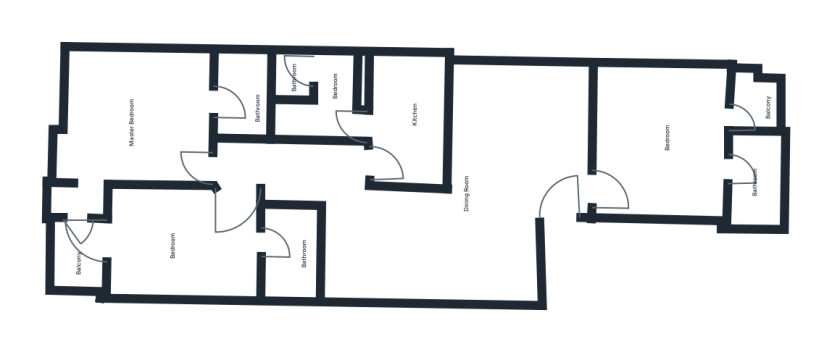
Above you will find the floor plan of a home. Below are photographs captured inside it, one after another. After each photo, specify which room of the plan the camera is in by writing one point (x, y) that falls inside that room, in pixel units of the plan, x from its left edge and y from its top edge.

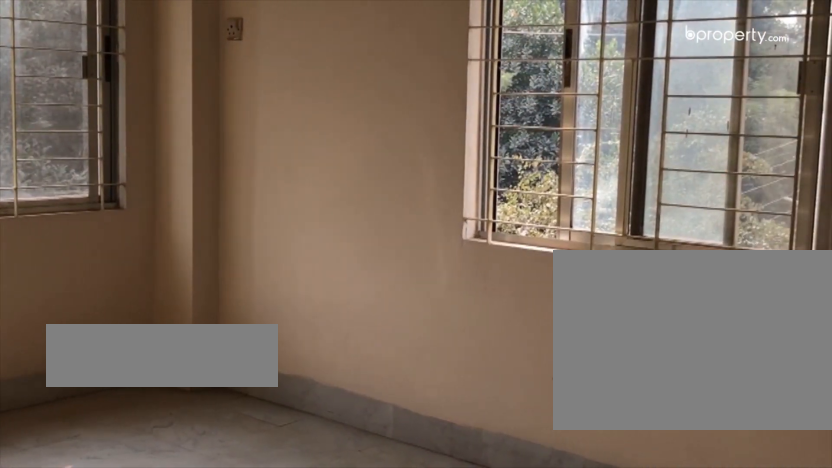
(128, 119)
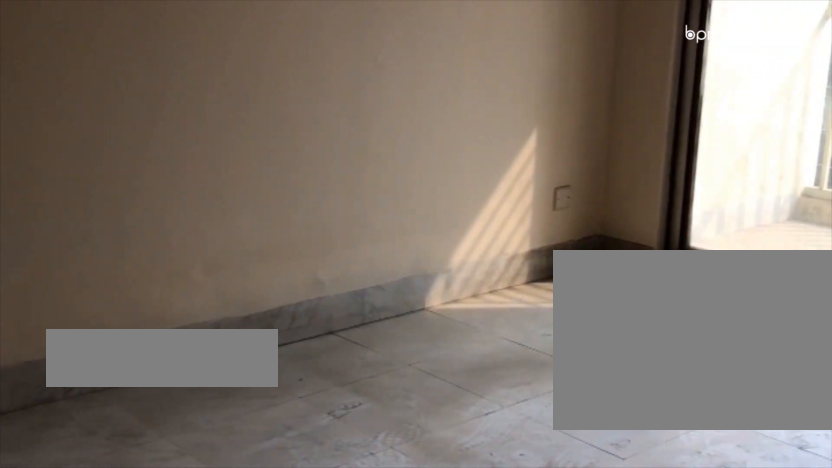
(181, 238)
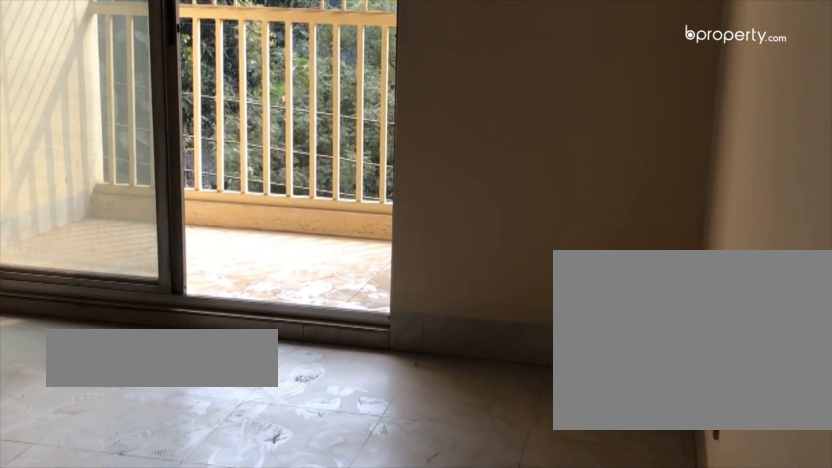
(181, 238)
